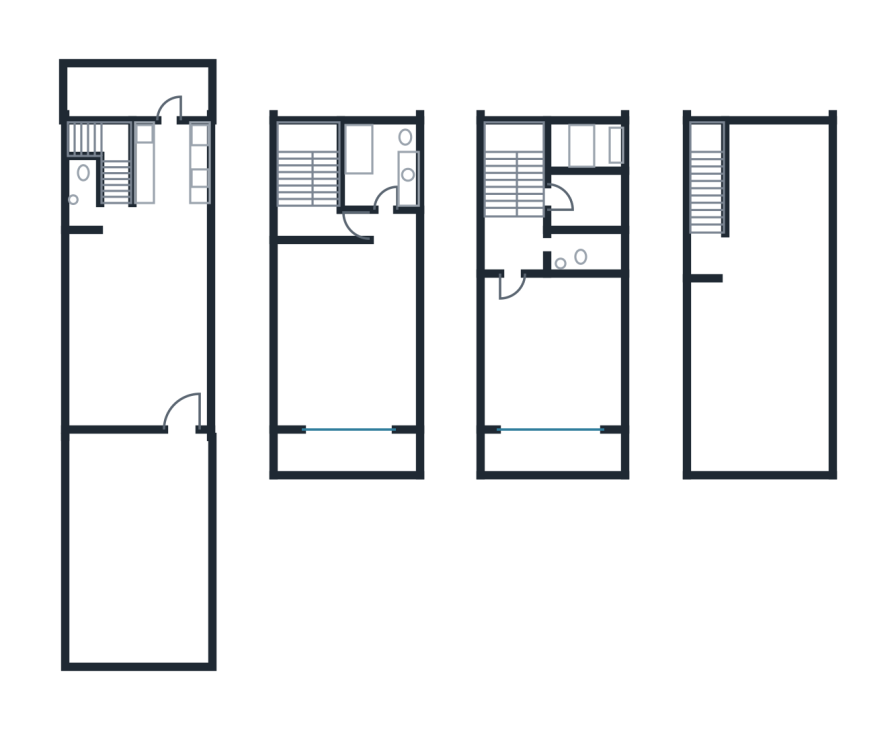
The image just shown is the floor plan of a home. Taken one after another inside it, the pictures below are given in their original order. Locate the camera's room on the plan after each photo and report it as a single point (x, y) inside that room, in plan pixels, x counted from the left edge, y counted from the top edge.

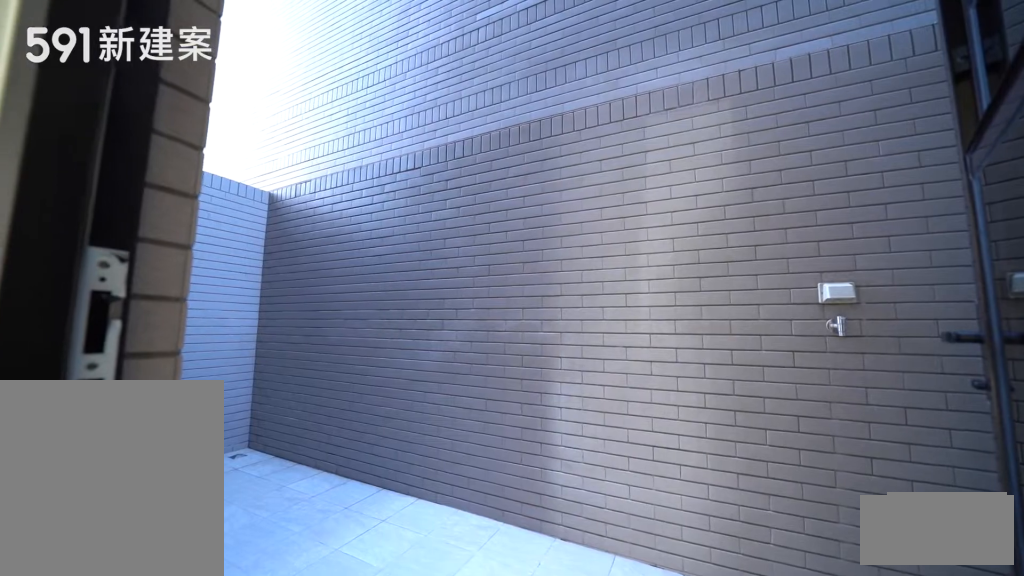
(134, 90)
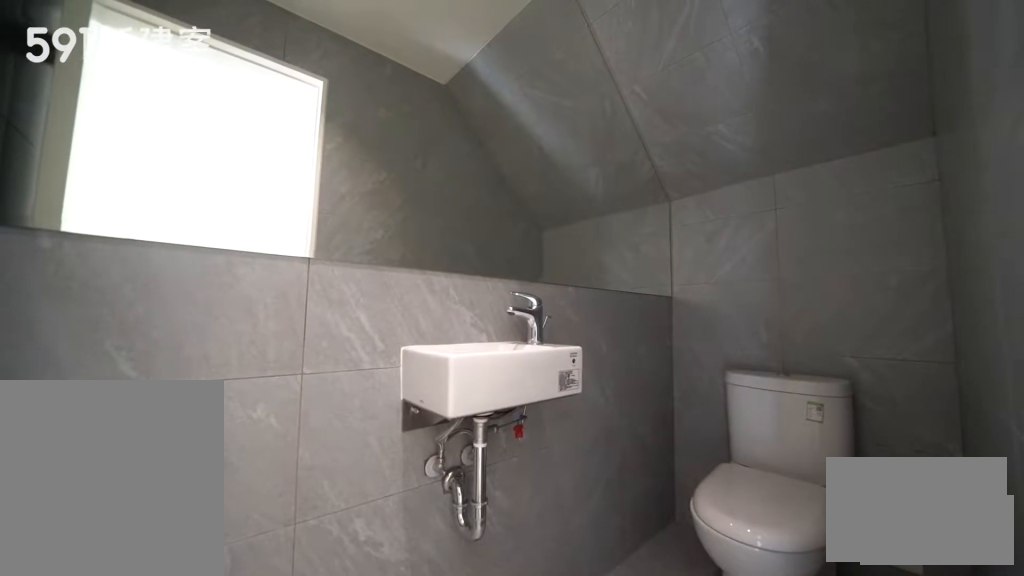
(82, 193)
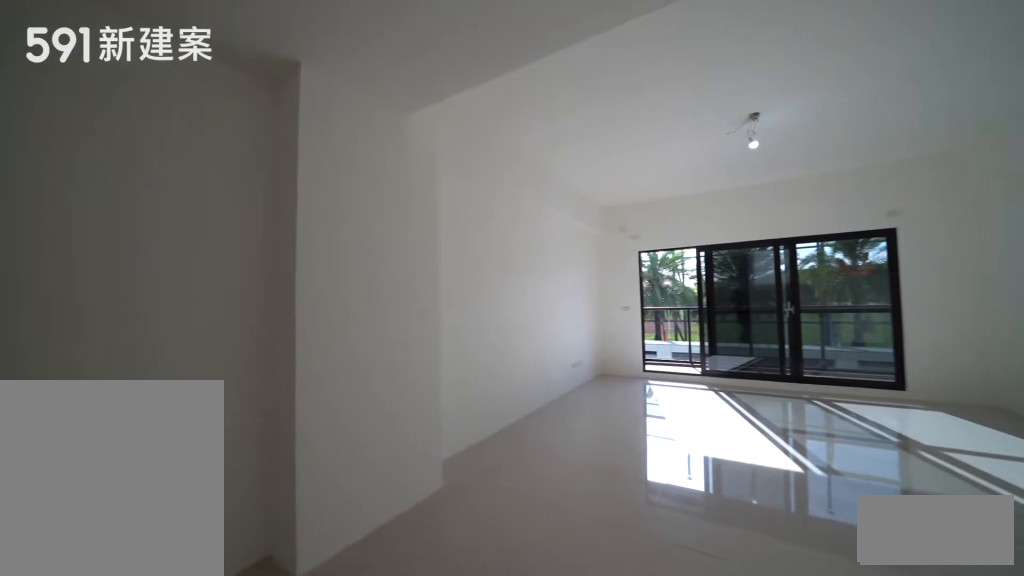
(347, 330)
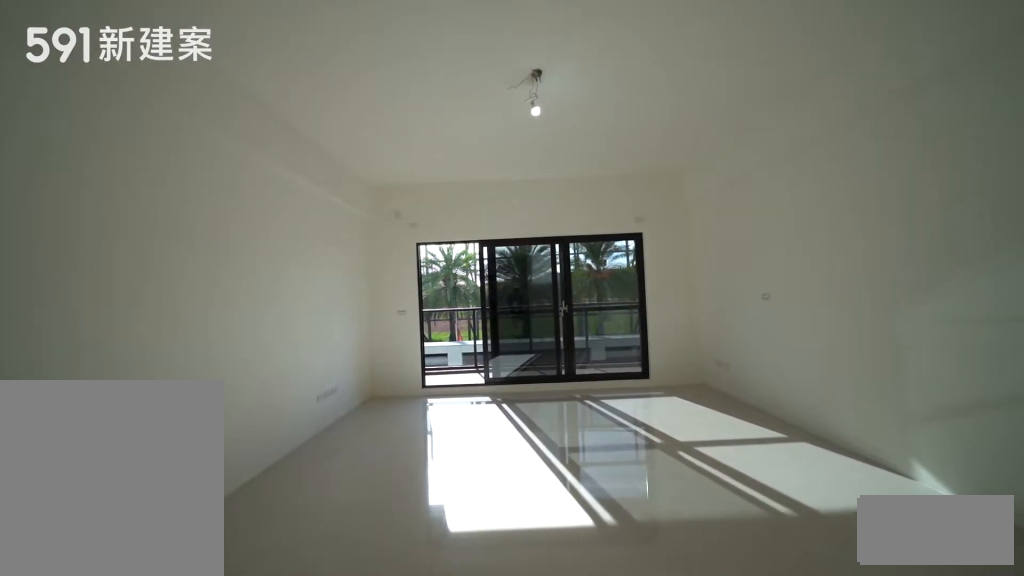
(347, 330)
